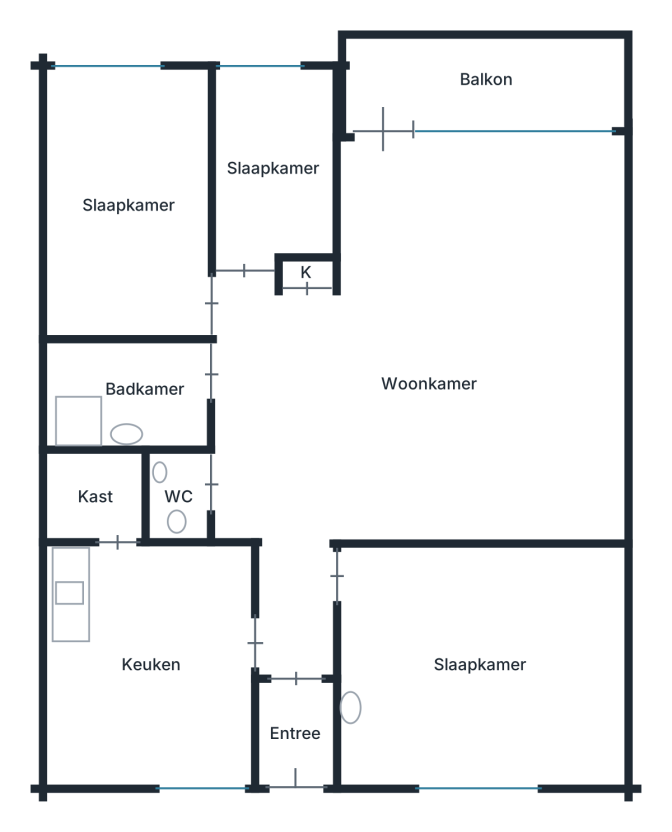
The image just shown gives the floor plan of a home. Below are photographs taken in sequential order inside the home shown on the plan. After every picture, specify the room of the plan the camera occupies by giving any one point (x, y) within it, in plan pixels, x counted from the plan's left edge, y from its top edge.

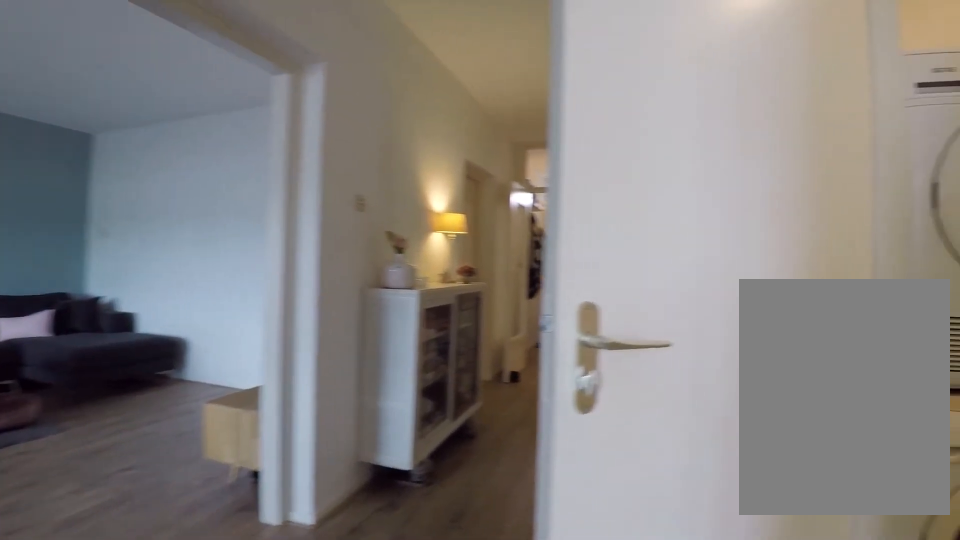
(278, 459)
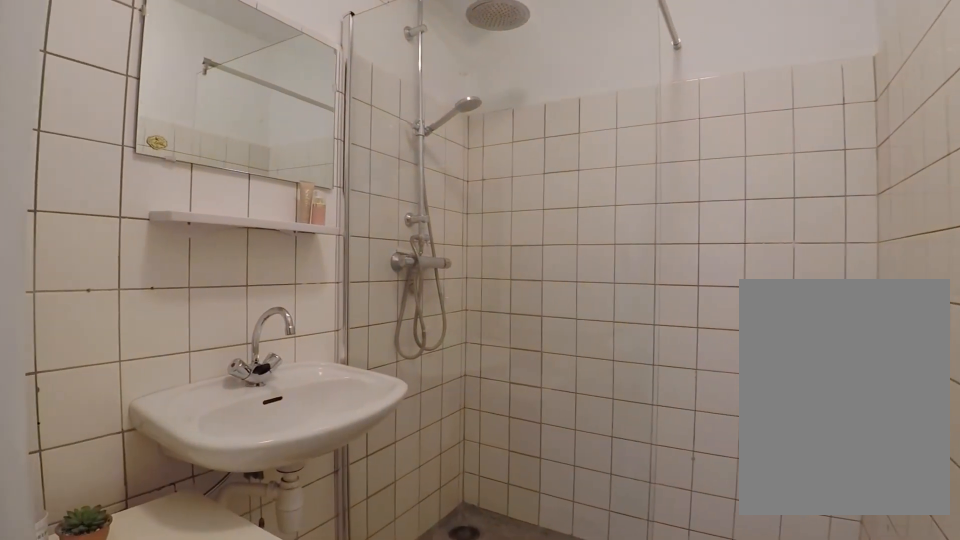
(129, 394)
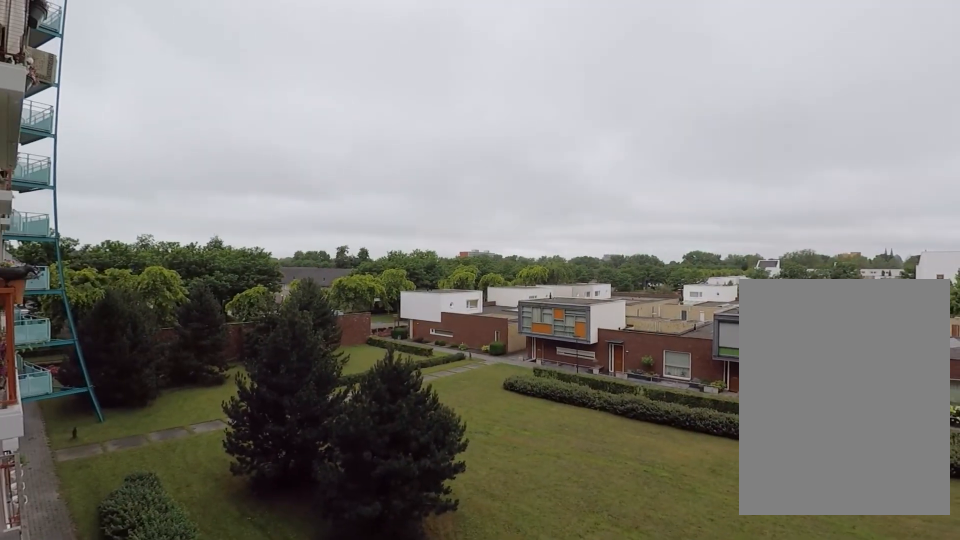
(483, 82)
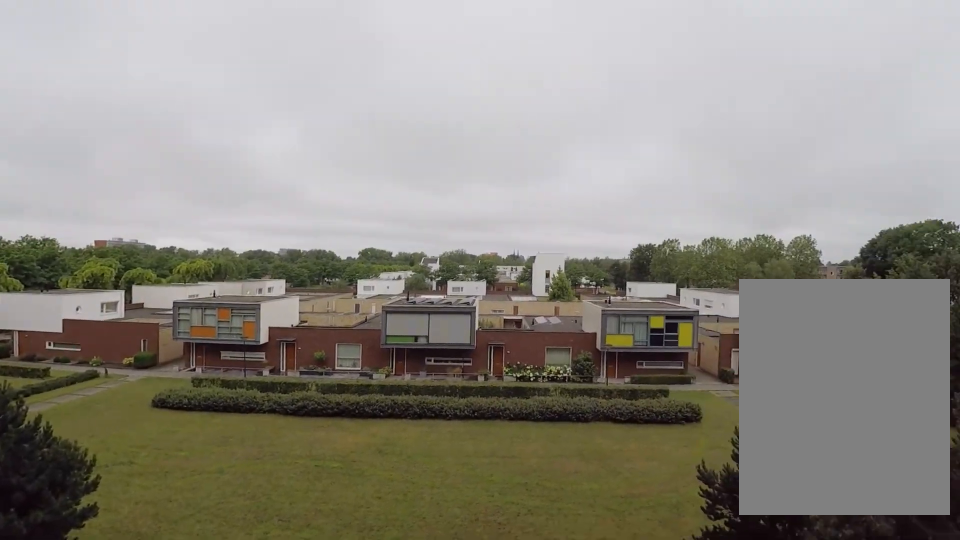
(483, 82)
